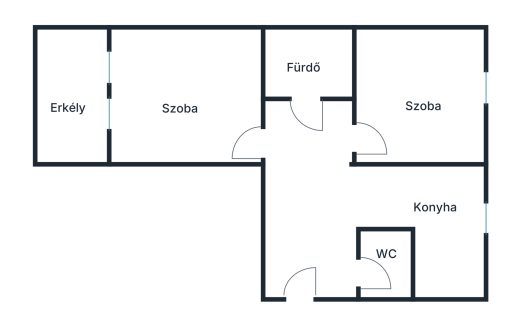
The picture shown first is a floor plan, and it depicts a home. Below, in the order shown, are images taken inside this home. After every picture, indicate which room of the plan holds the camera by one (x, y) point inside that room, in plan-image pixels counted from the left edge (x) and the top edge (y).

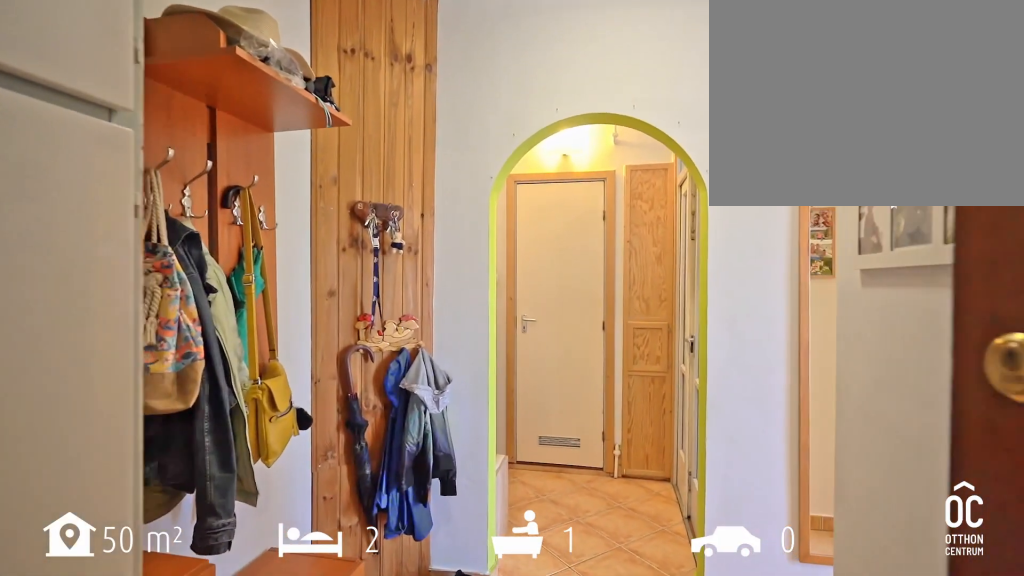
(312, 198)
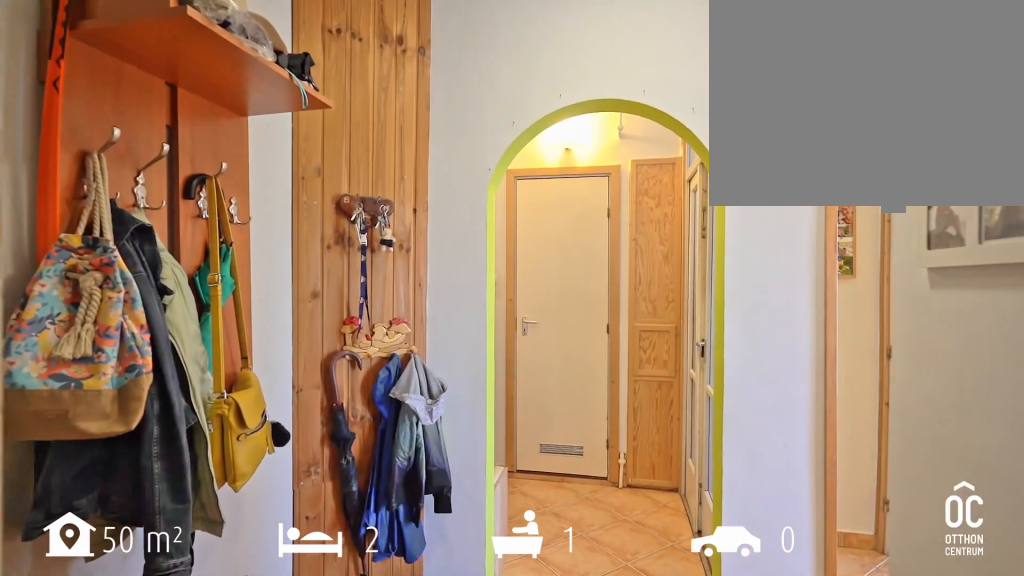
(312, 198)
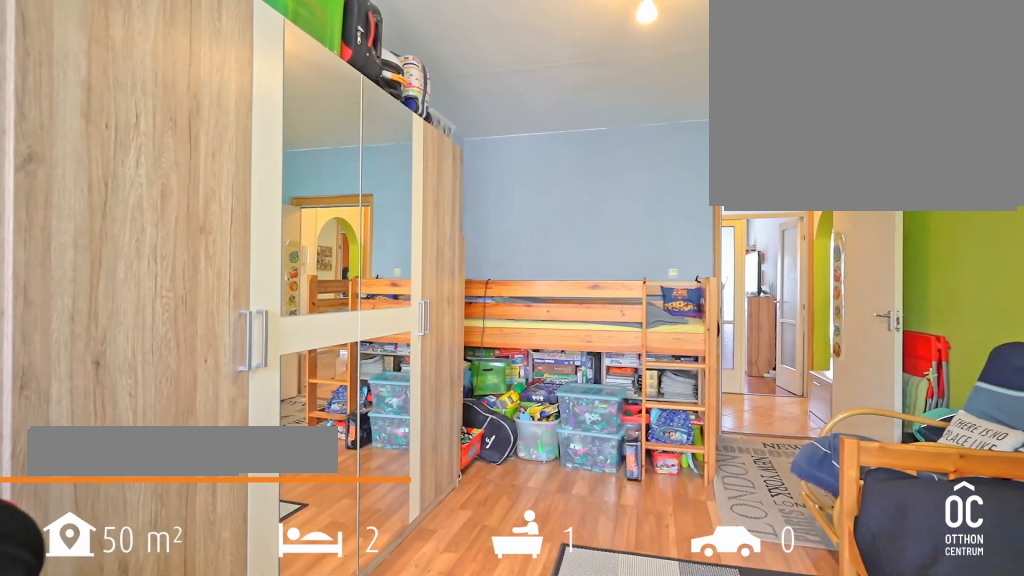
(186, 100)
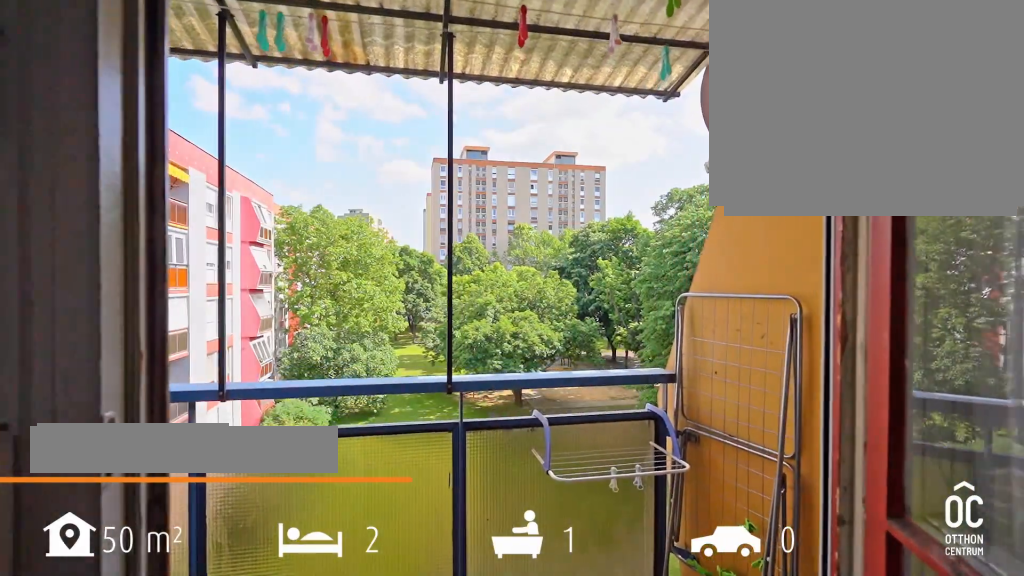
(71, 99)
